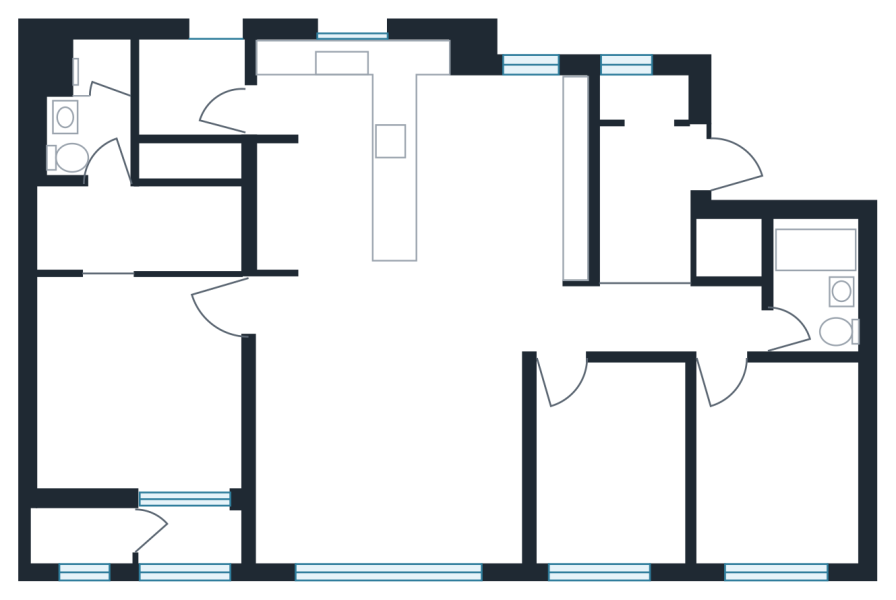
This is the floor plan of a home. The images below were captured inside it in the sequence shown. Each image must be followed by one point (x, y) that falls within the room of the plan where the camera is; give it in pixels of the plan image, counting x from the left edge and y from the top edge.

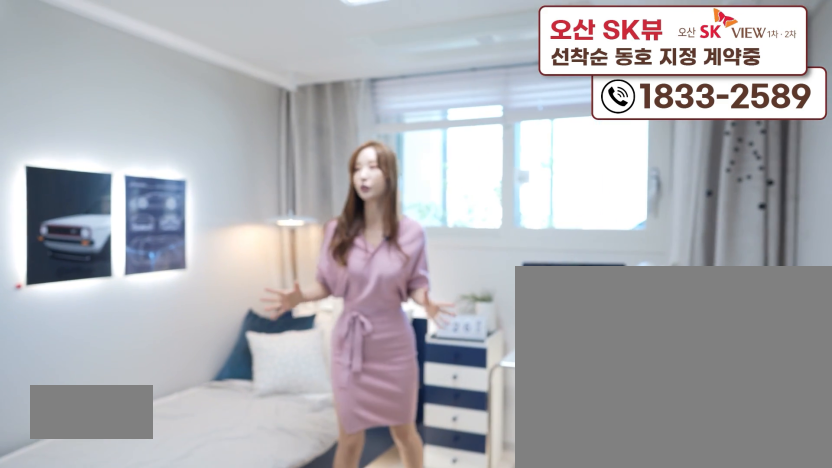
(769, 512)
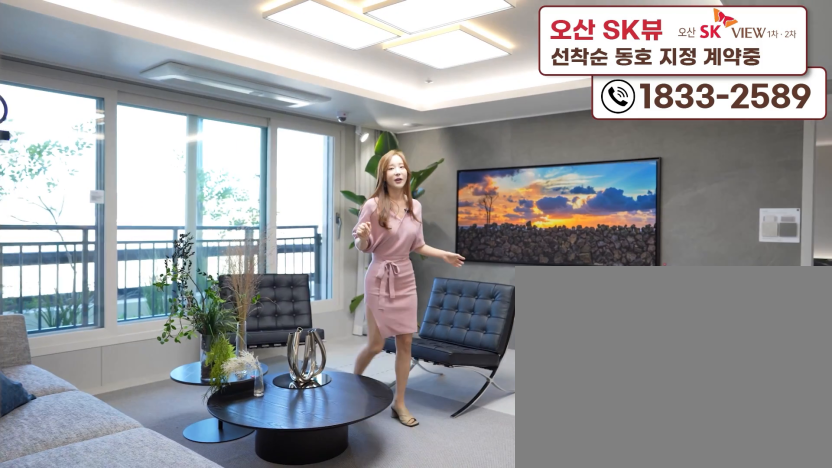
(393, 494)
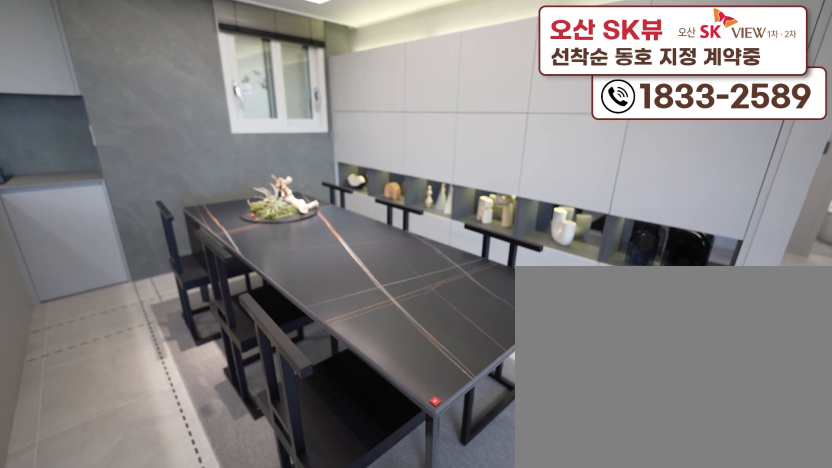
(357, 284)
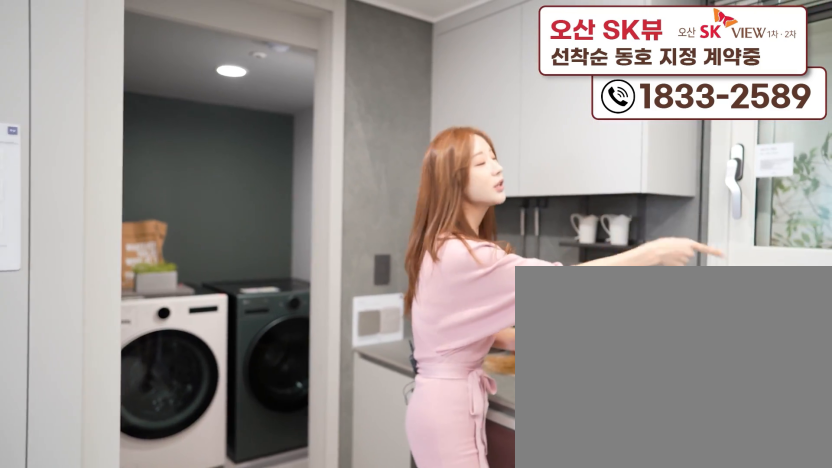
(357, 284)
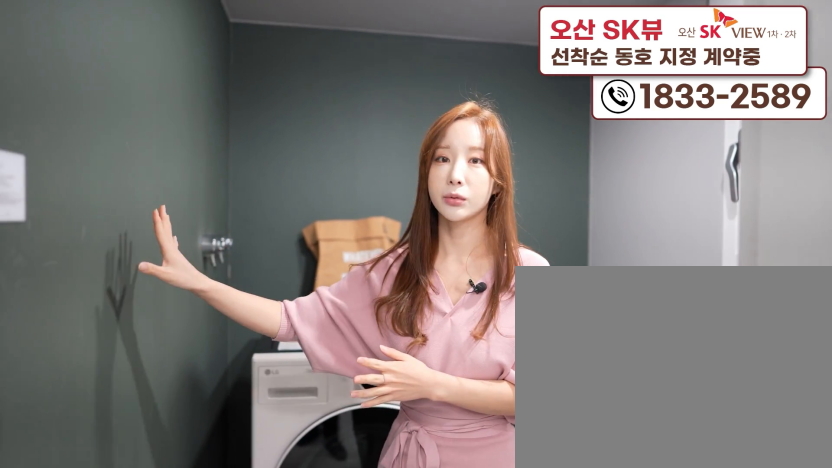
(203, 102)
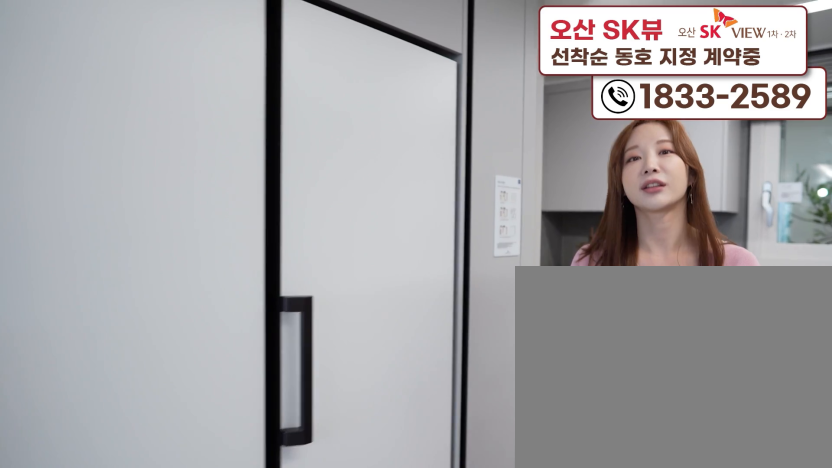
(203, 102)
